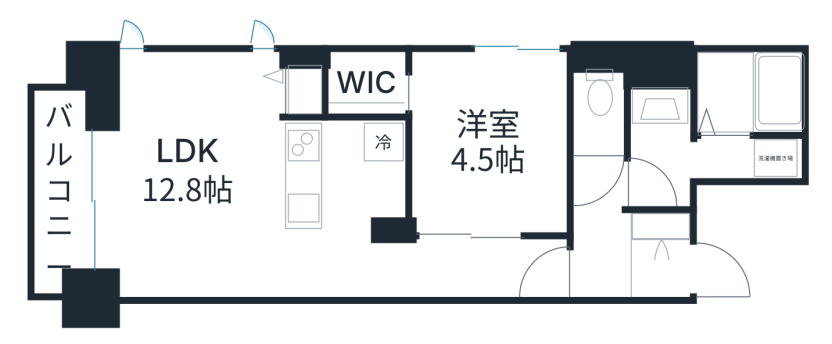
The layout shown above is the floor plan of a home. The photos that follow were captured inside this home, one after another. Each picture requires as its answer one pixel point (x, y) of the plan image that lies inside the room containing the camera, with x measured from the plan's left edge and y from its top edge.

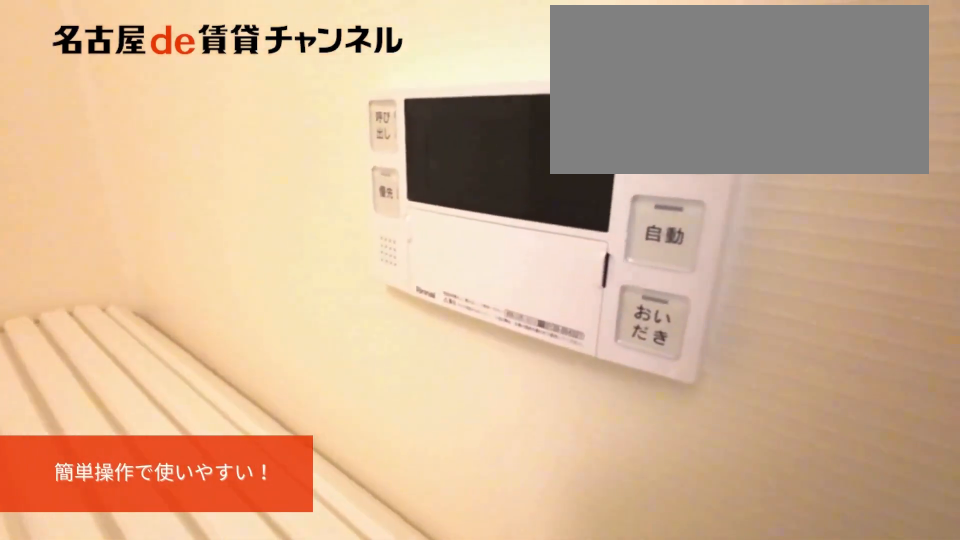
(708, 122)
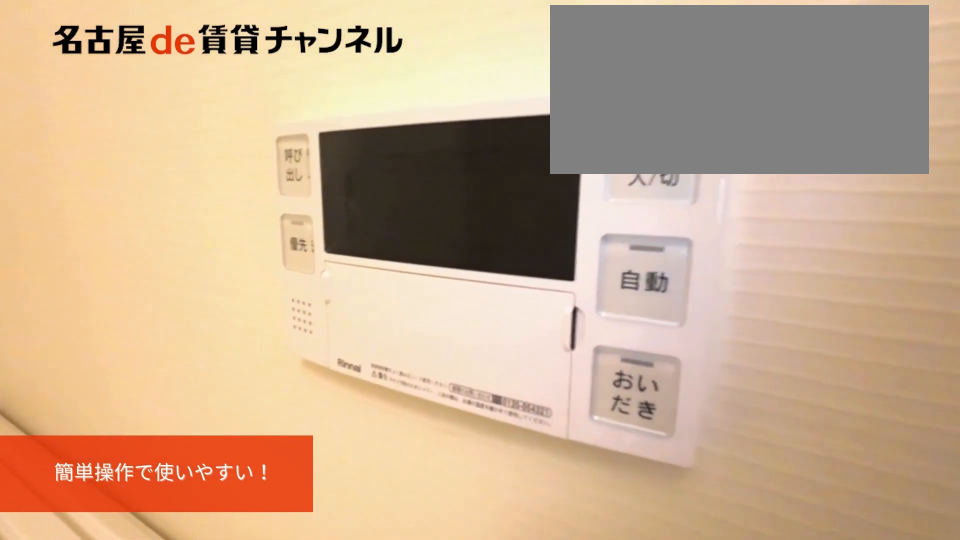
(708, 122)
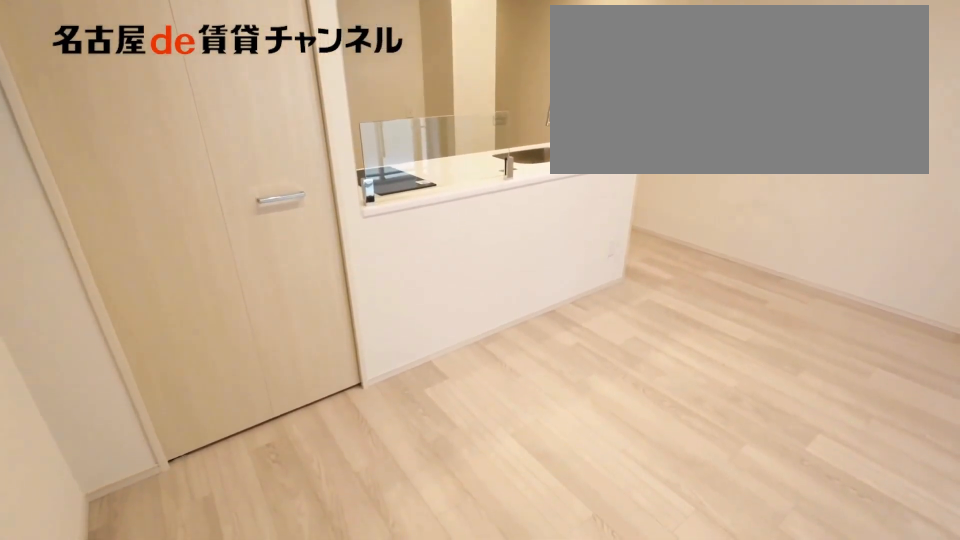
(187, 174)
